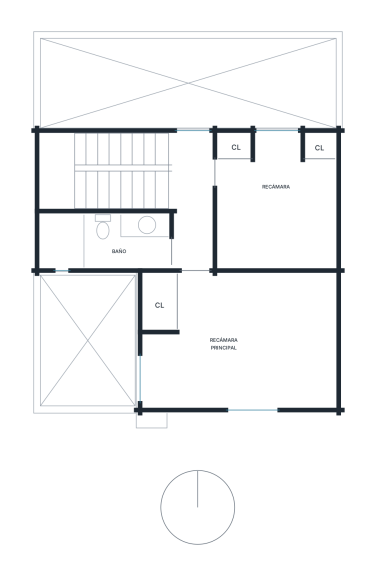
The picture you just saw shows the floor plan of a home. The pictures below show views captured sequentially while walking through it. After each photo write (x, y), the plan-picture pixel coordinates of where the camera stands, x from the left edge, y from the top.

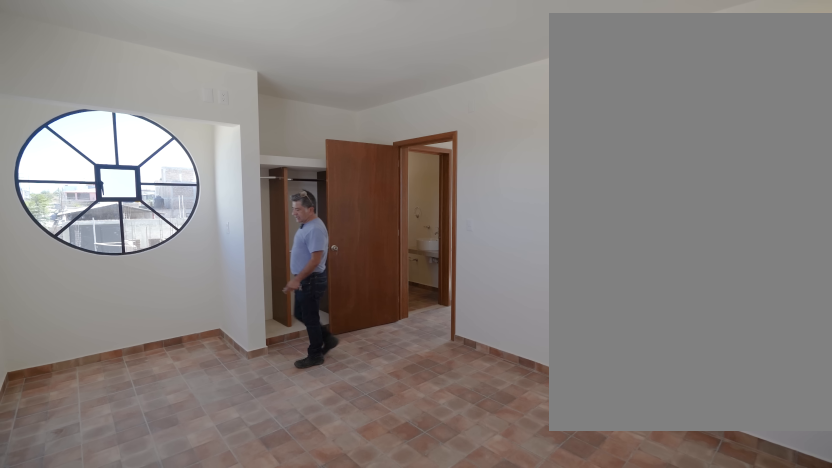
(267, 350)
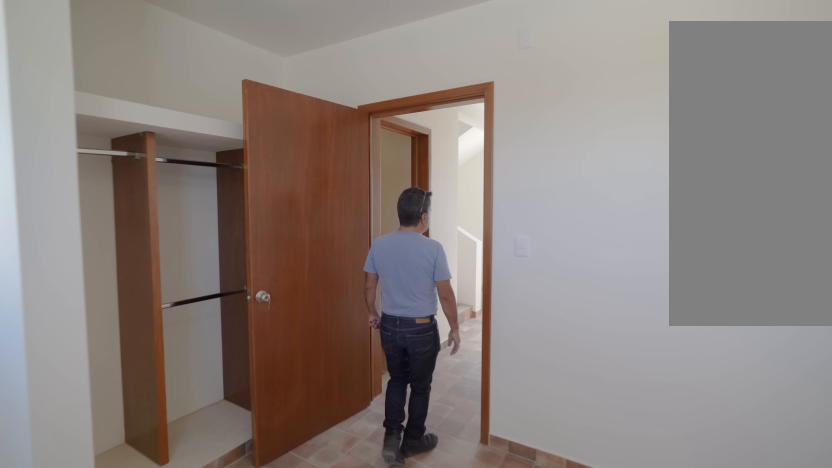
(264, 349)
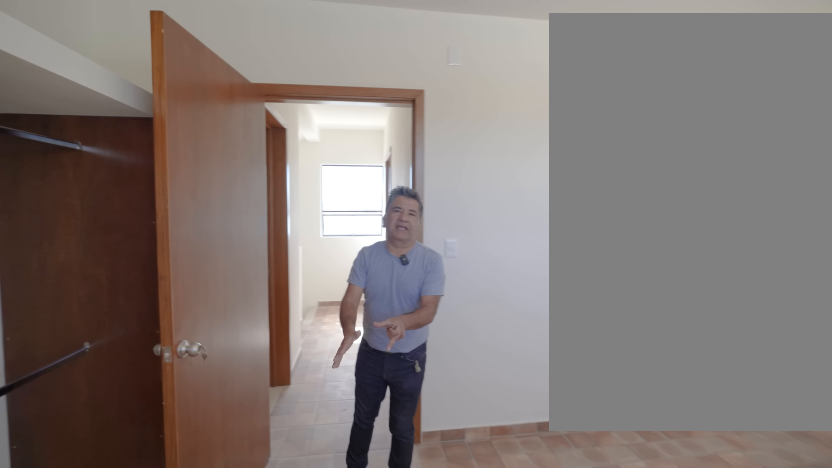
(223, 344)
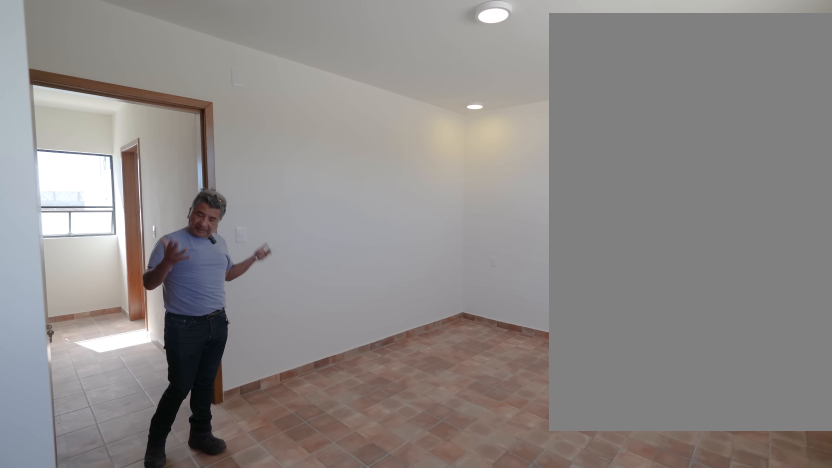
(197, 335)
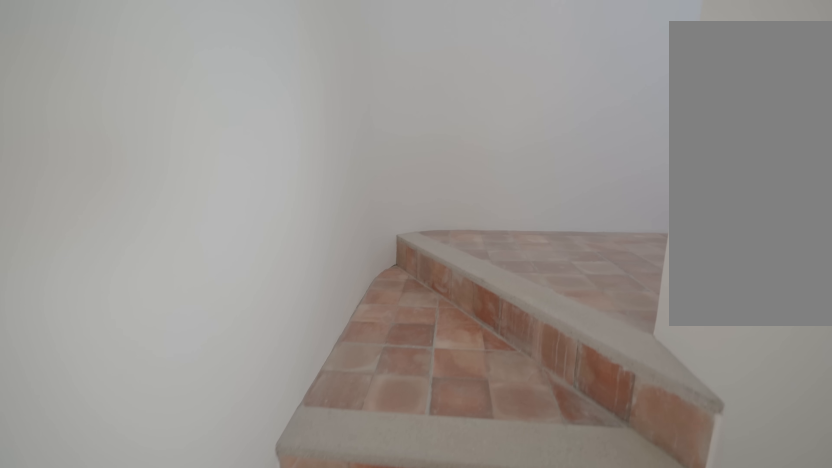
(162, 190)
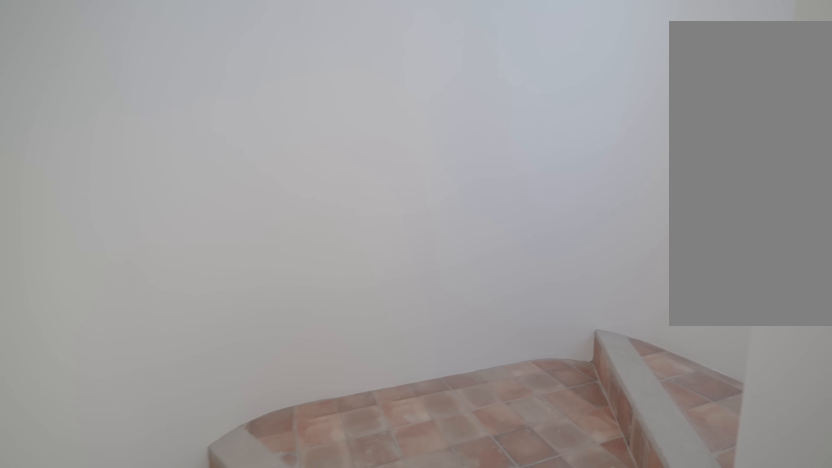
(162, 190)
